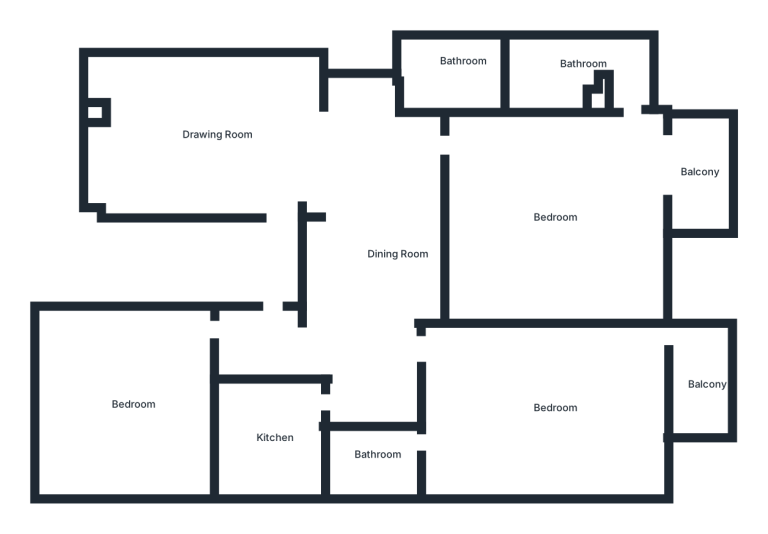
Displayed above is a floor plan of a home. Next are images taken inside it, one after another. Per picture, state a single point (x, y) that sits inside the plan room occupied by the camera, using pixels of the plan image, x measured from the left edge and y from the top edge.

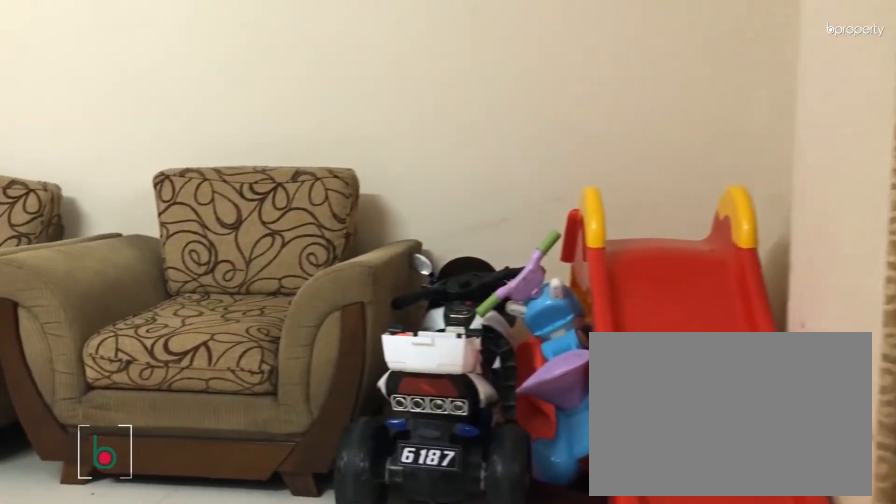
(264, 176)
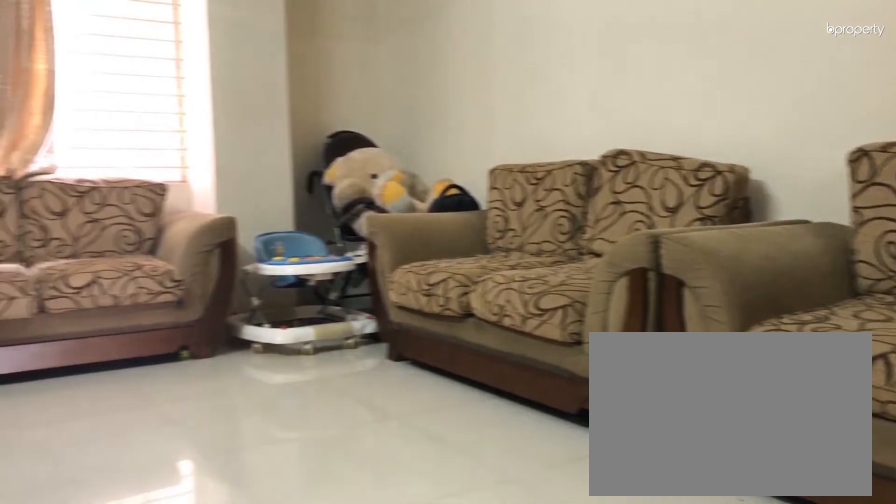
(178, 123)
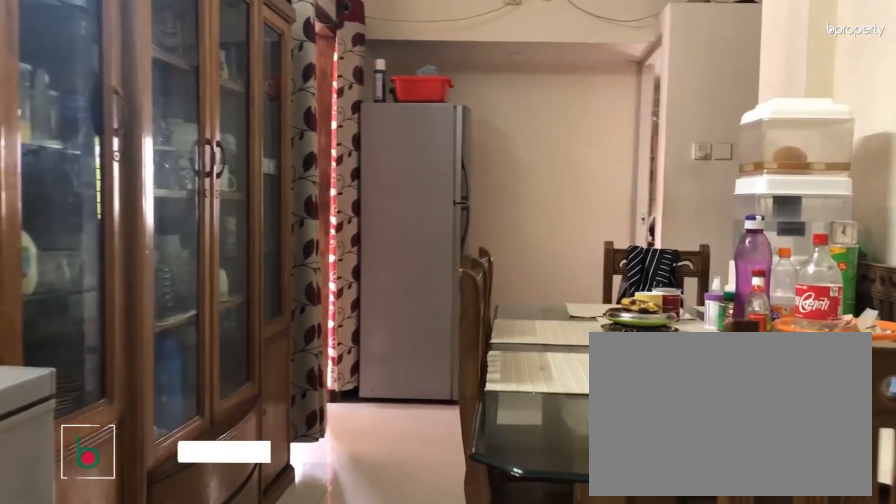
(407, 267)
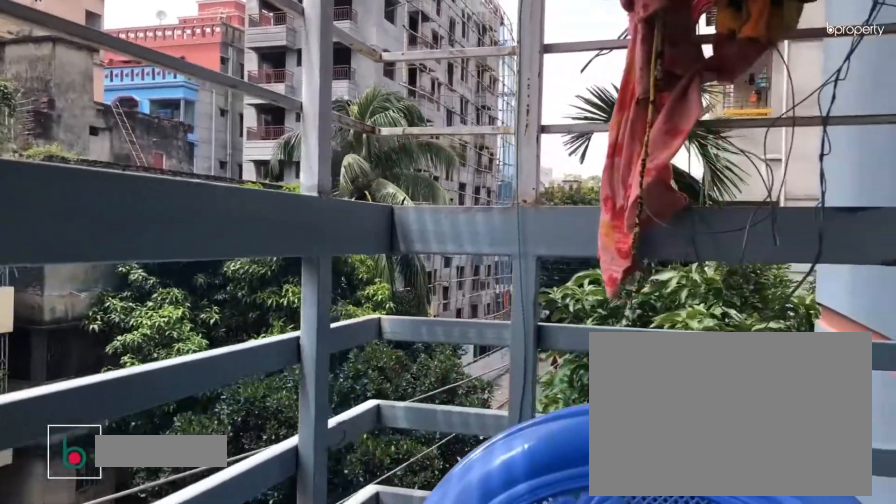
(702, 383)
